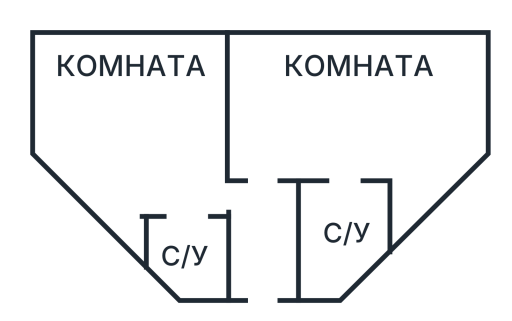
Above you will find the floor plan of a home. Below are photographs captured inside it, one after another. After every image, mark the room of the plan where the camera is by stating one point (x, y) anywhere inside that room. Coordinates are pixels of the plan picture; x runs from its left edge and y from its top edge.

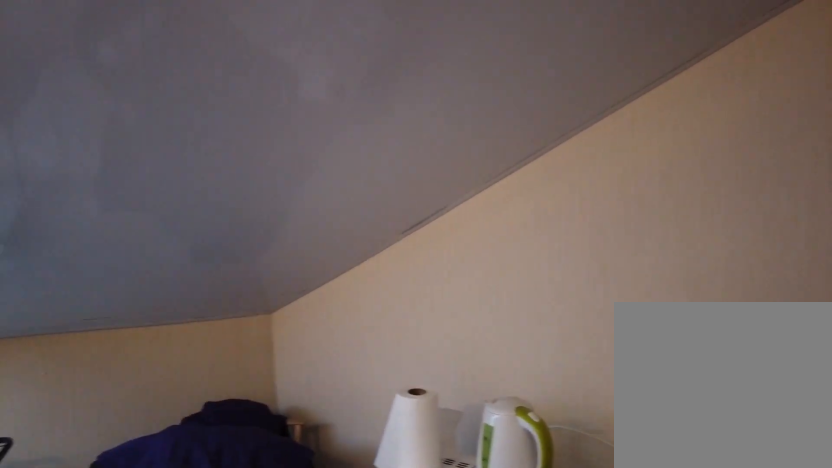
(287, 155)
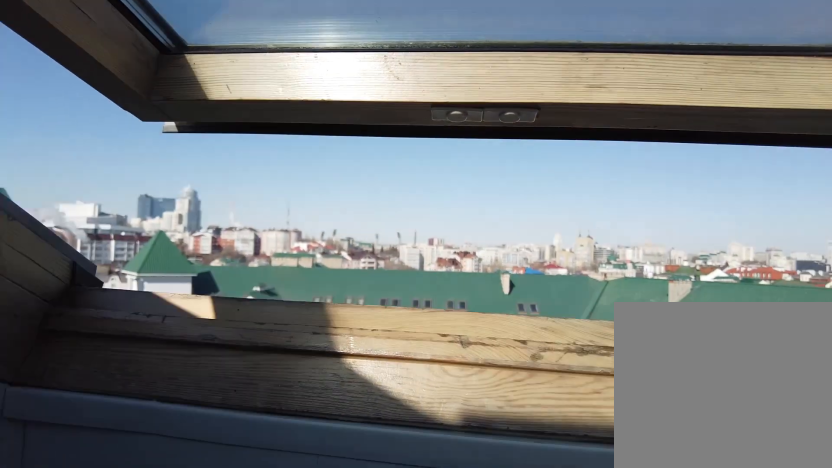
(462, 134)
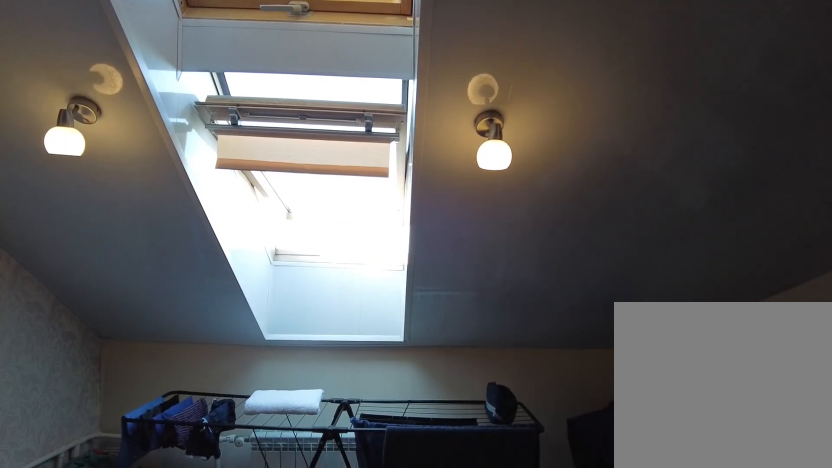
(348, 161)
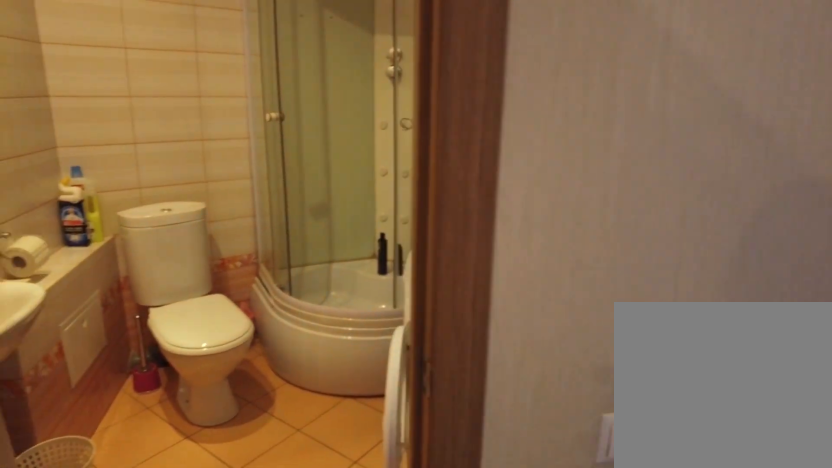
(348, 161)
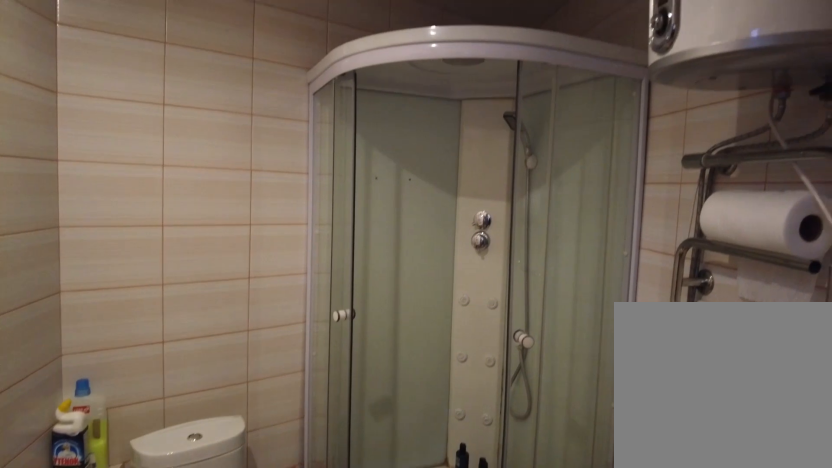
(353, 211)
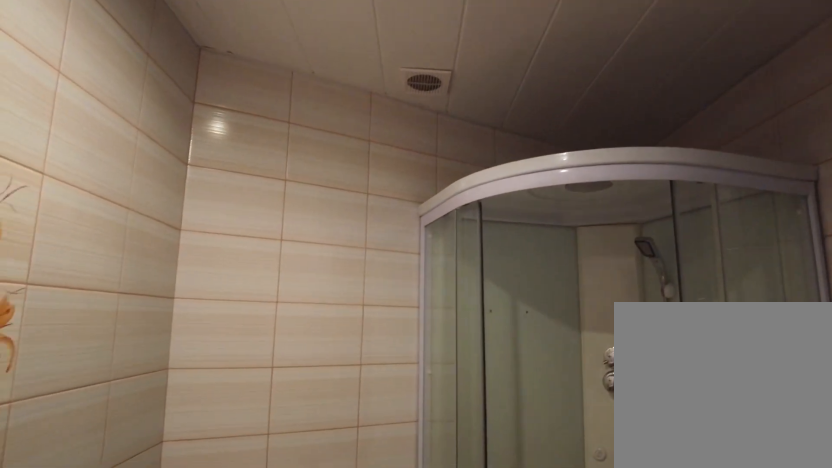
(353, 211)
